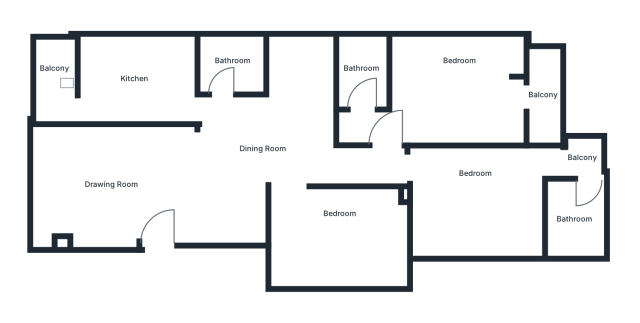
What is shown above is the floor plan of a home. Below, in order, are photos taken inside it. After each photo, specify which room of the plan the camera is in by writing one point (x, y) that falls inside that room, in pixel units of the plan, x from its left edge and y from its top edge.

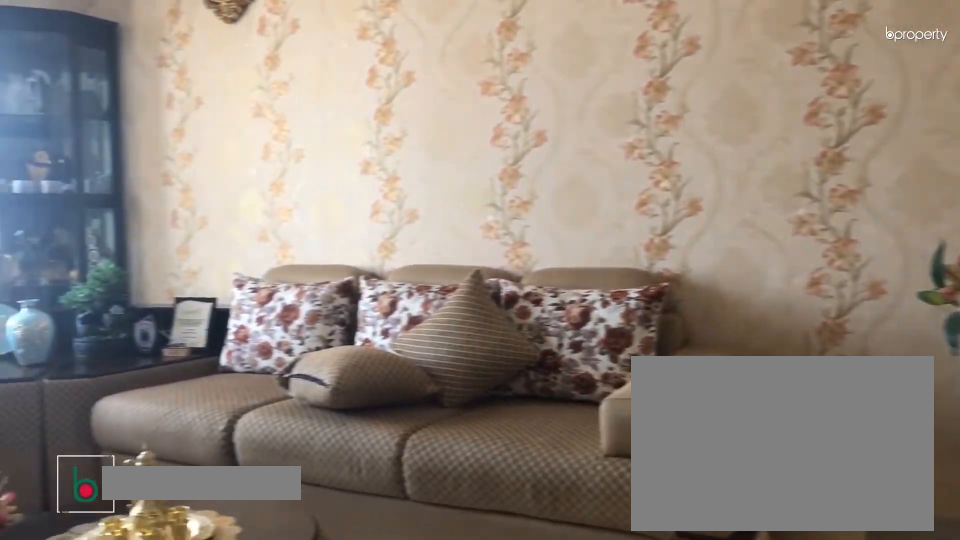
(114, 187)
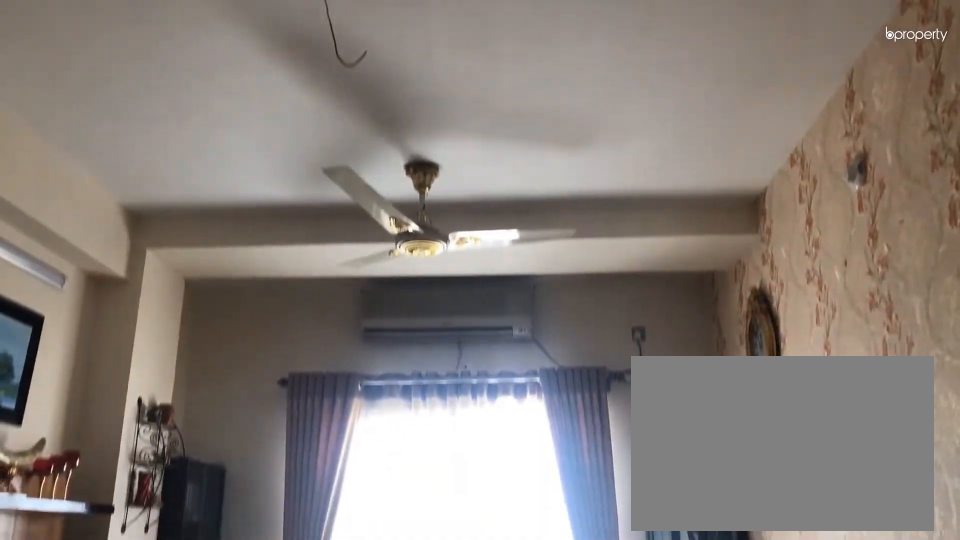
(114, 187)
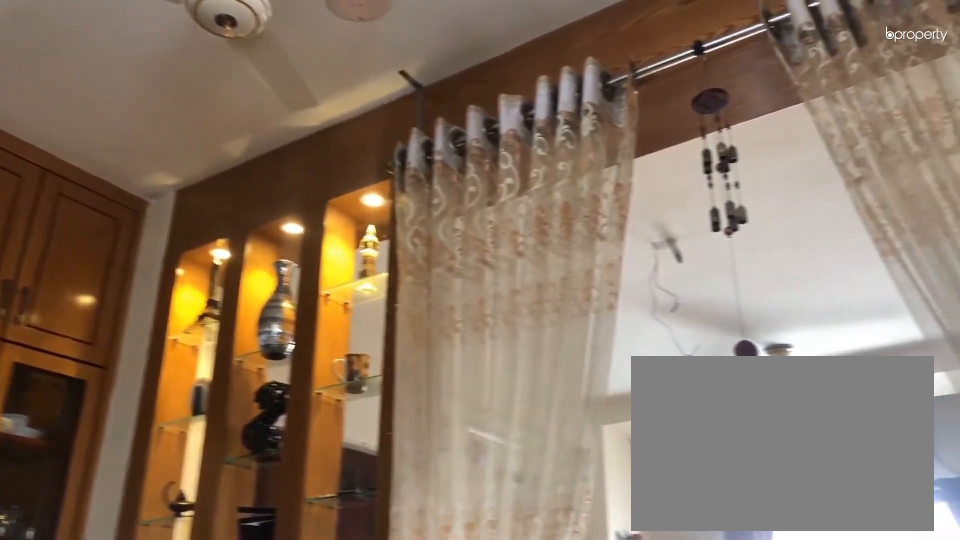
(261, 147)
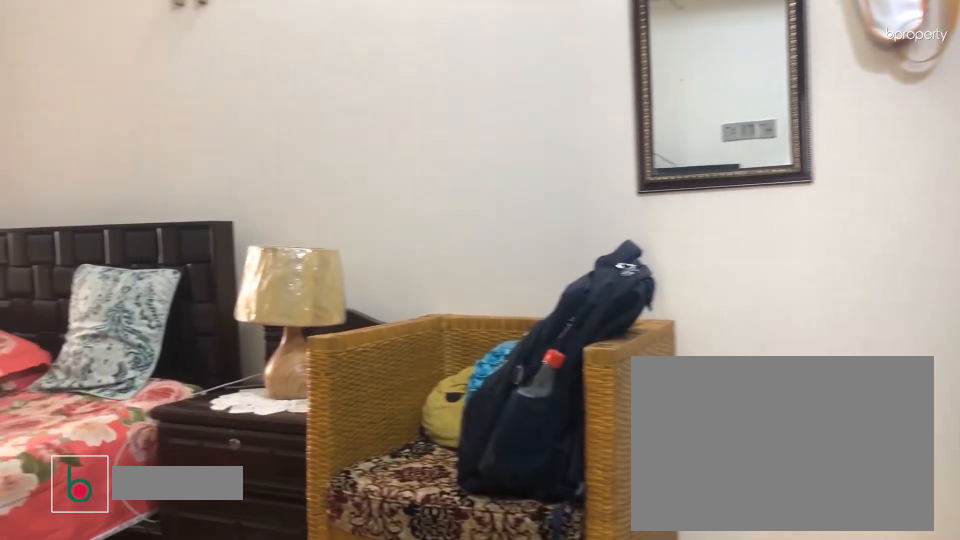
(342, 238)
